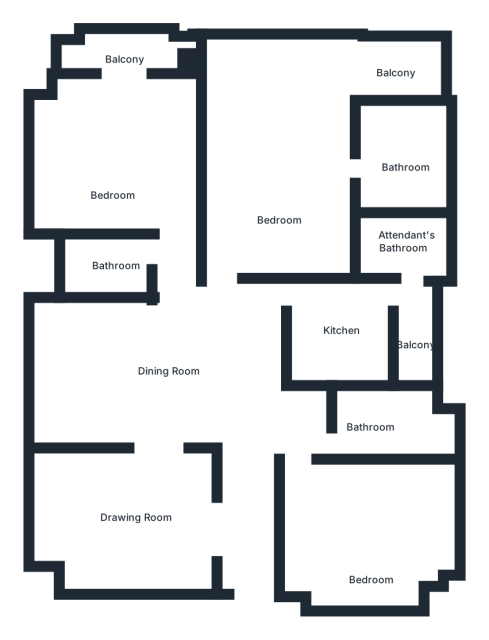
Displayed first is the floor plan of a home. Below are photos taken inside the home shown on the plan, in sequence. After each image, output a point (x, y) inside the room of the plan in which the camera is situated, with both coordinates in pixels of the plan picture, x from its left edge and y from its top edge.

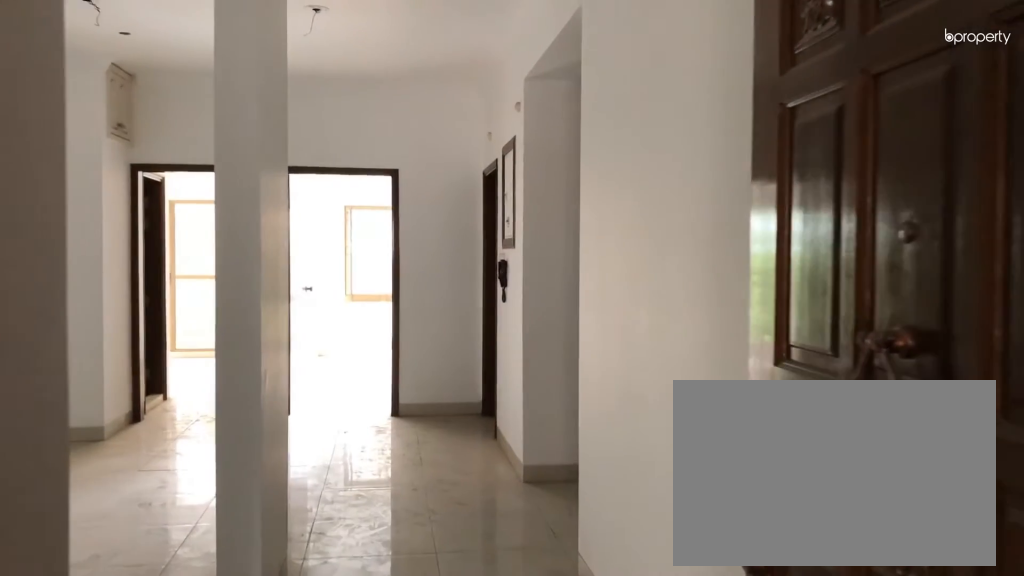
(248, 558)
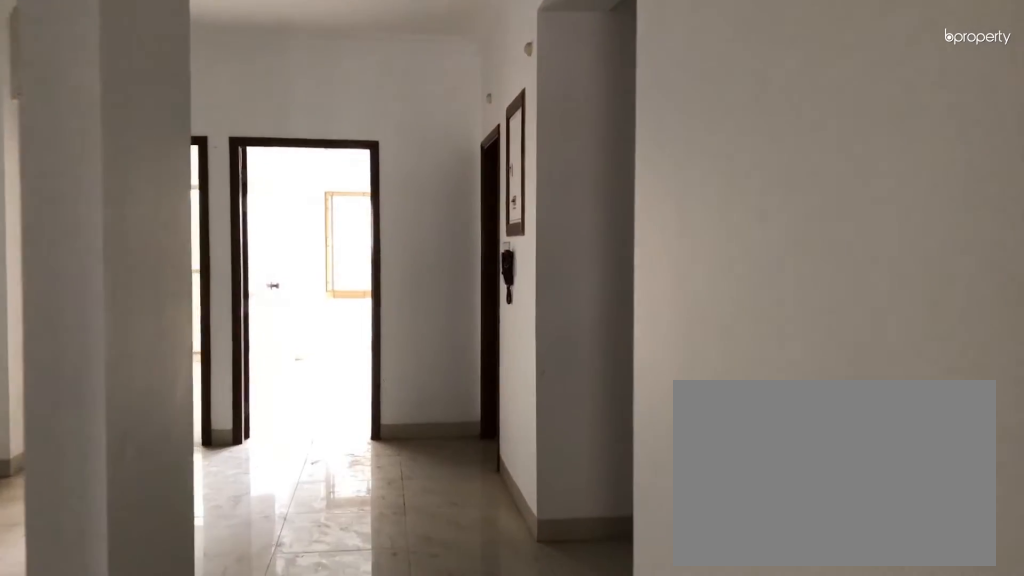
(248, 558)
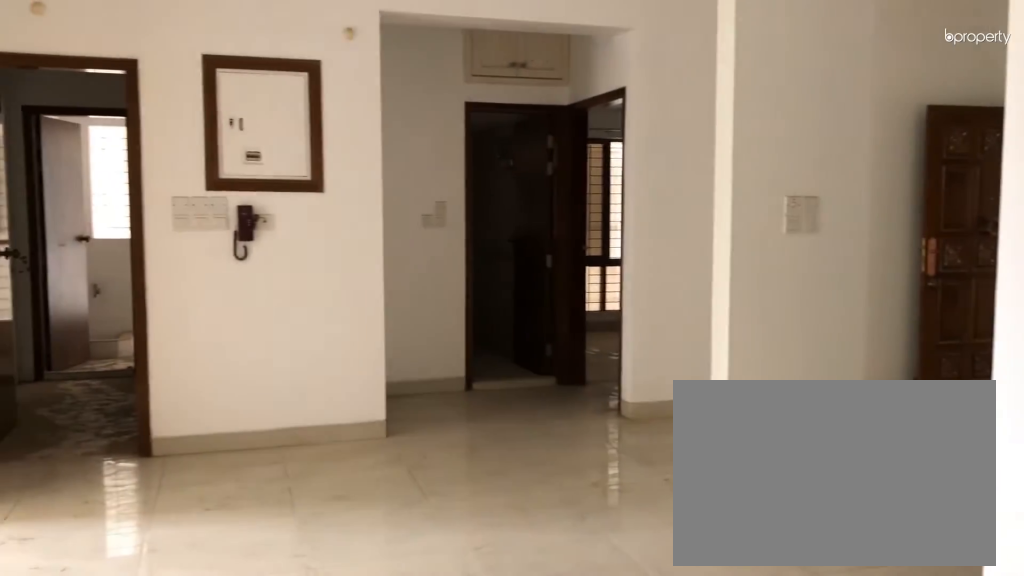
(169, 378)
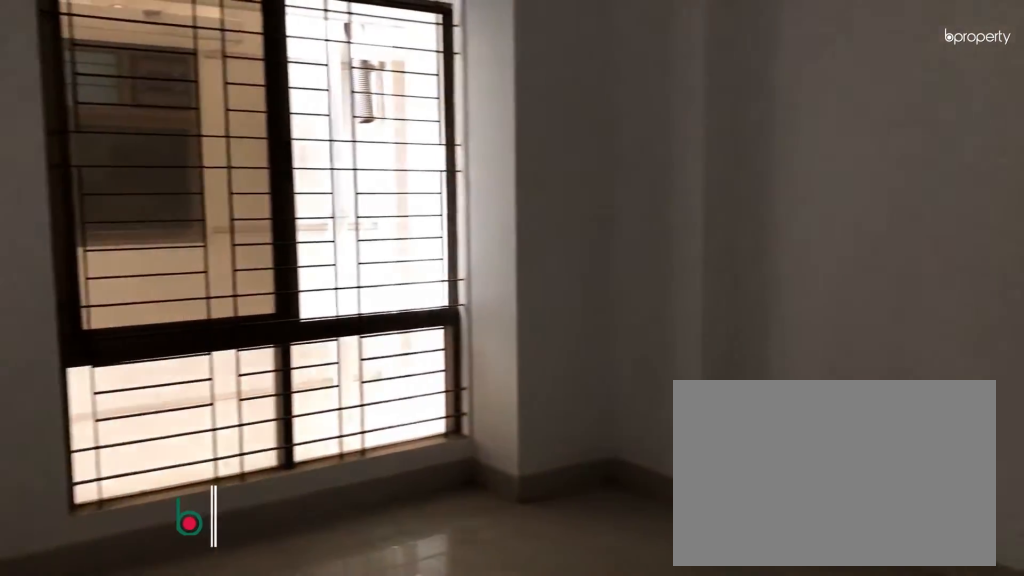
(371, 536)
